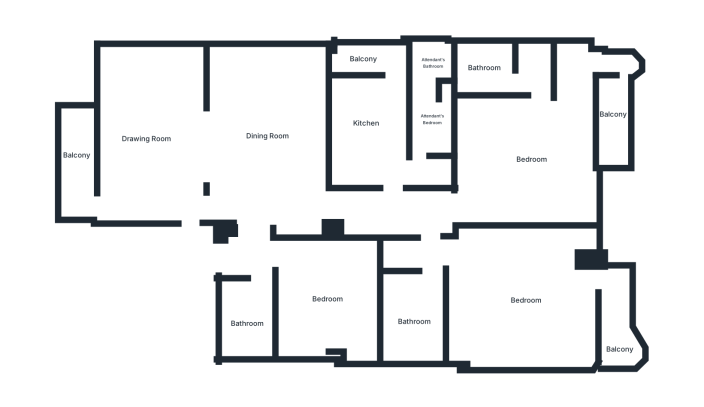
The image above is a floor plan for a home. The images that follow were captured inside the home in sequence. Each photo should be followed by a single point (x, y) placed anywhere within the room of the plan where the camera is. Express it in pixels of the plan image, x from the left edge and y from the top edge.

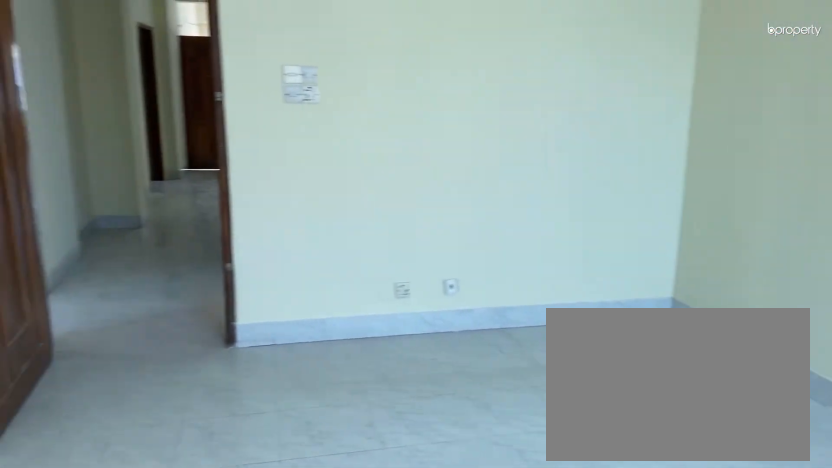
(526, 159)
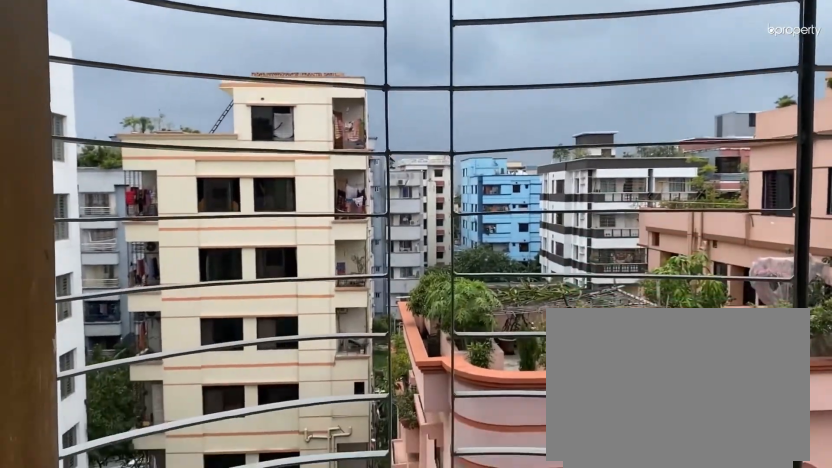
(612, 123)
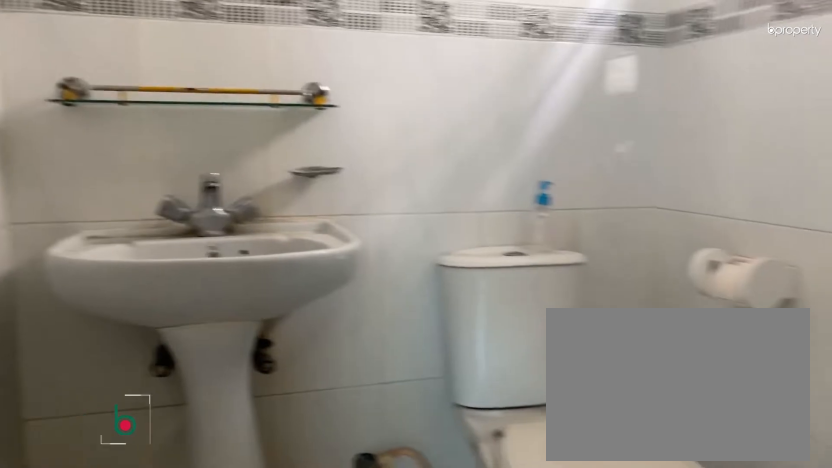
(485, 69)
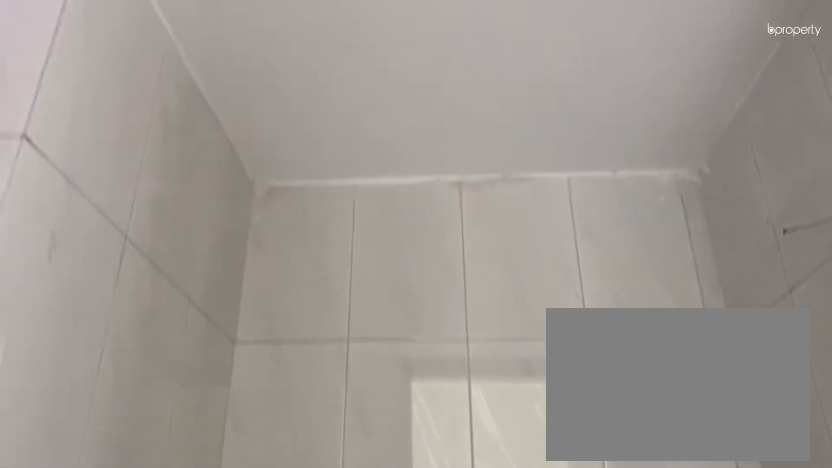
(485, 69)
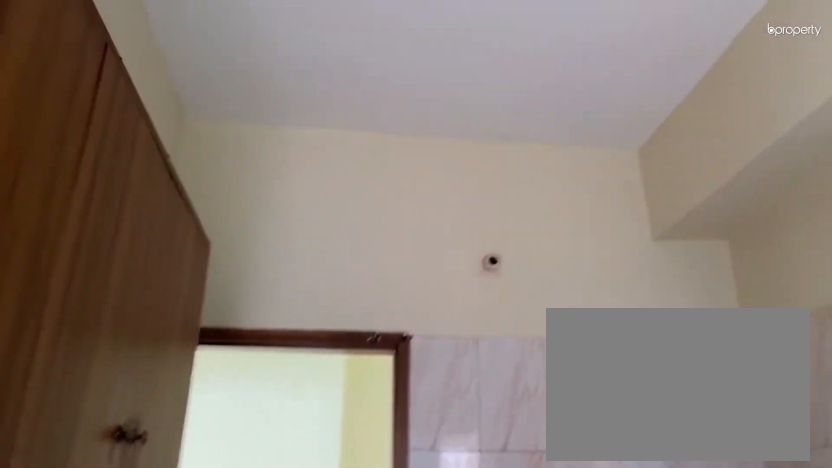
(364, 125)
